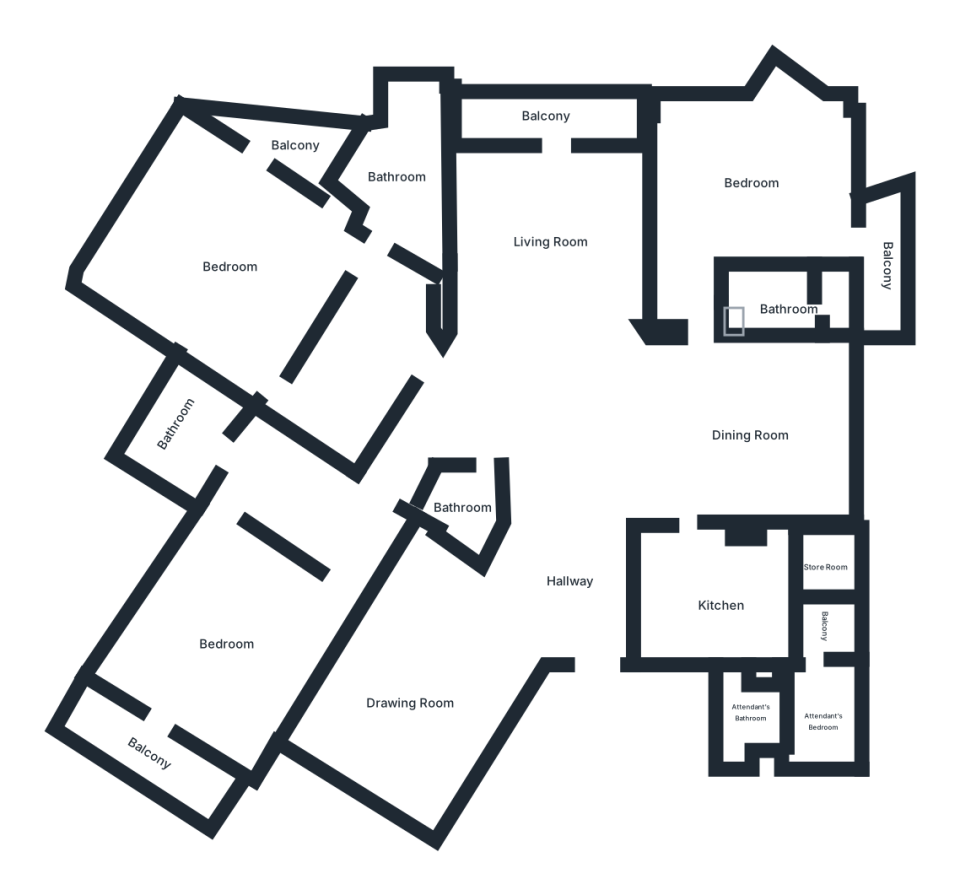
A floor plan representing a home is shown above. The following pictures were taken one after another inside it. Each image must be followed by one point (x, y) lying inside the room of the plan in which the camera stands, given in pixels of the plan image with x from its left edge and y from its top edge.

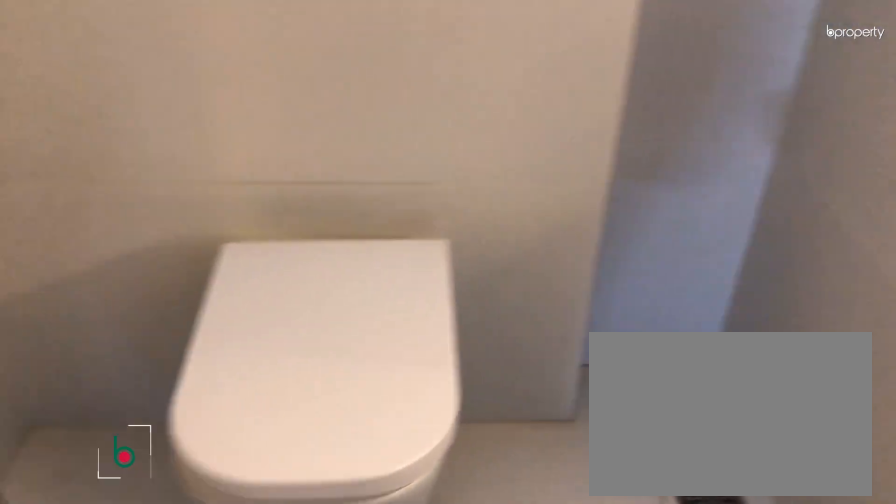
(470, 503)
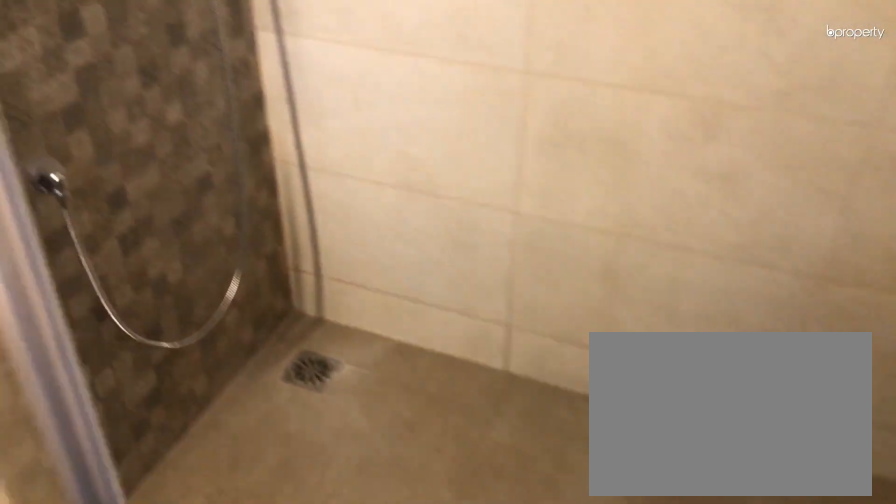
(184, 439)
